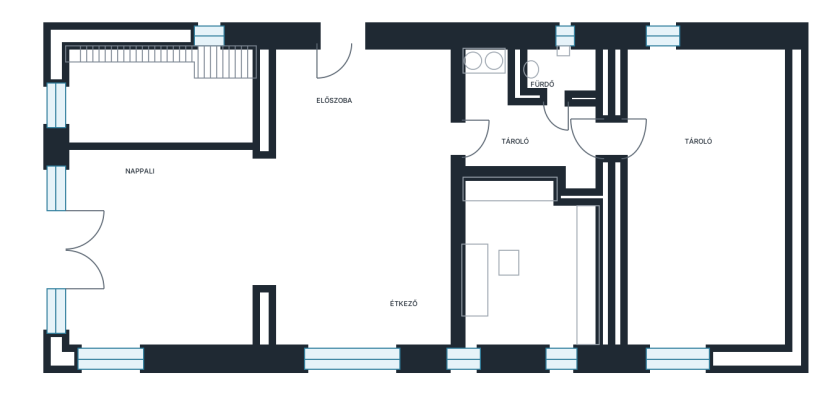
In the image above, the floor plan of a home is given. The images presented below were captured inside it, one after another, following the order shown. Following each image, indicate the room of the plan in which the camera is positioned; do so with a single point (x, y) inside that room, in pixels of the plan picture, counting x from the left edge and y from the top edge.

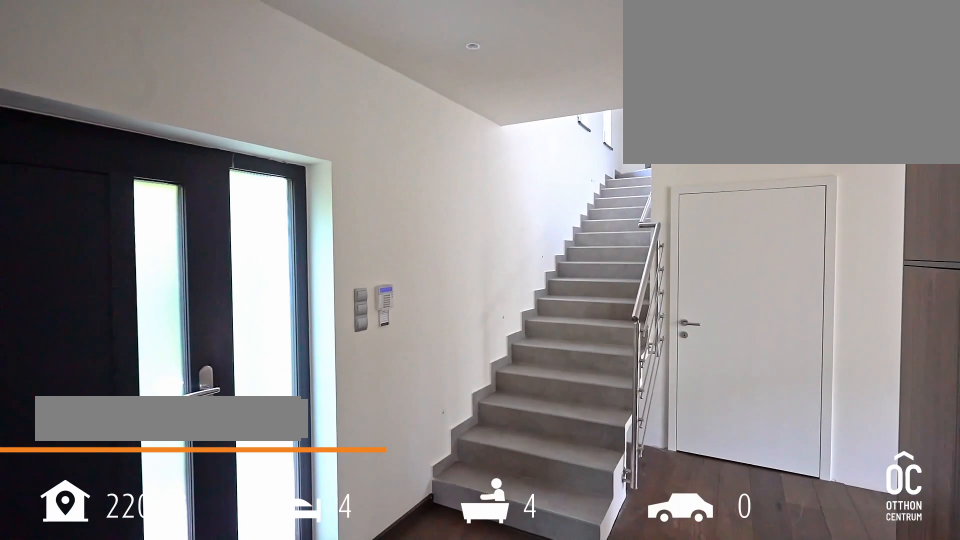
(357, 99)
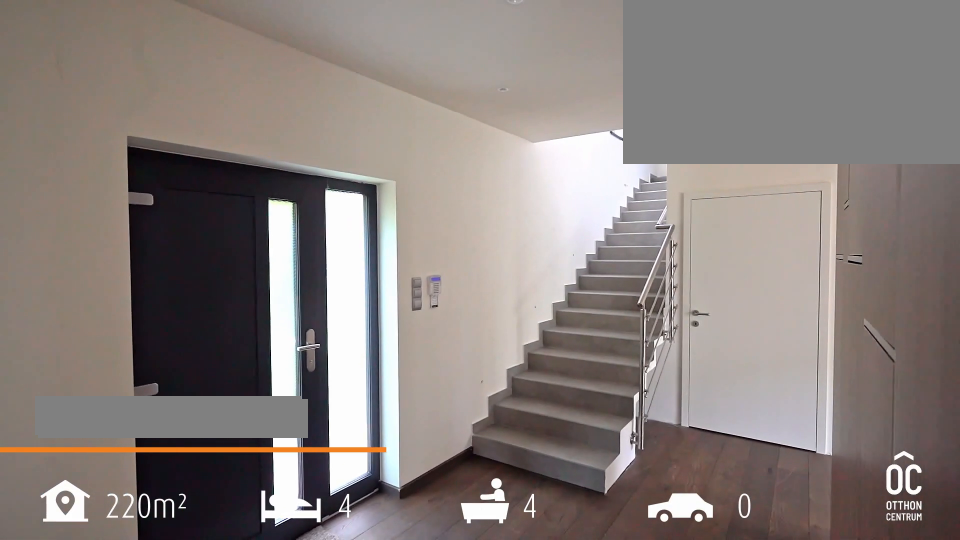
(355, 99)
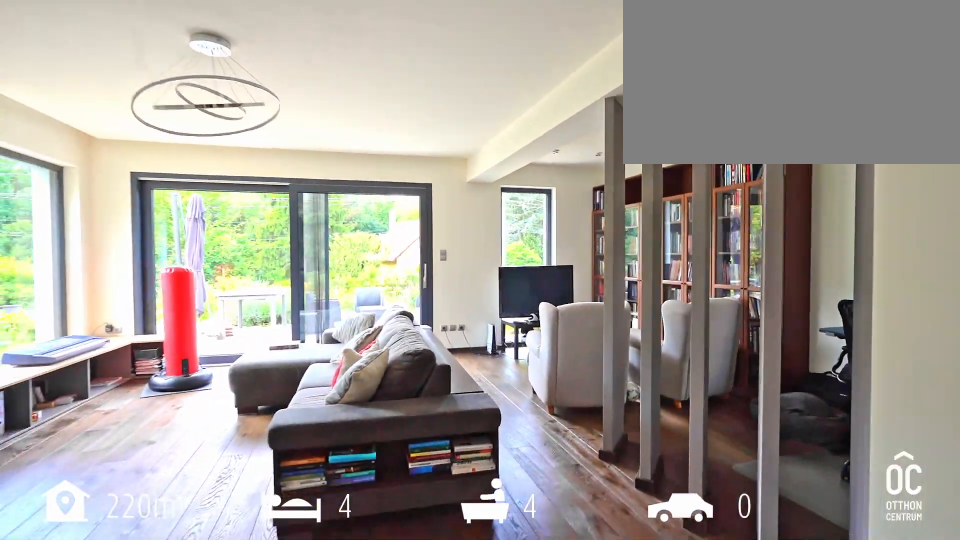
(162, 217)
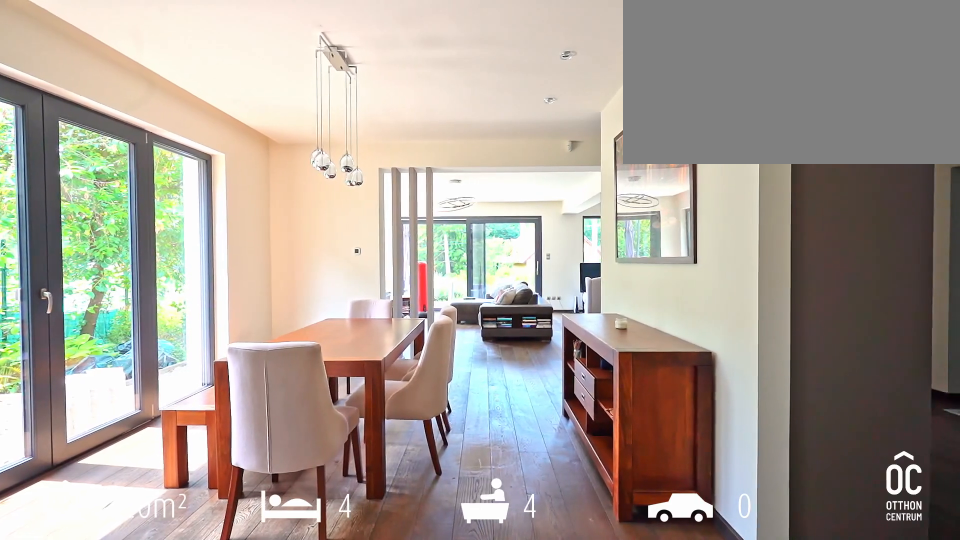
(360, 267)
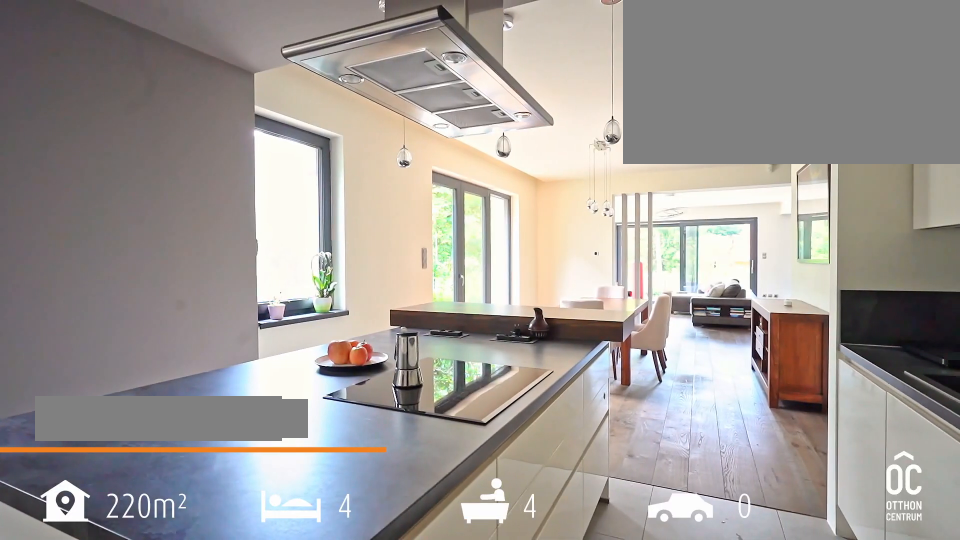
(520, 271)
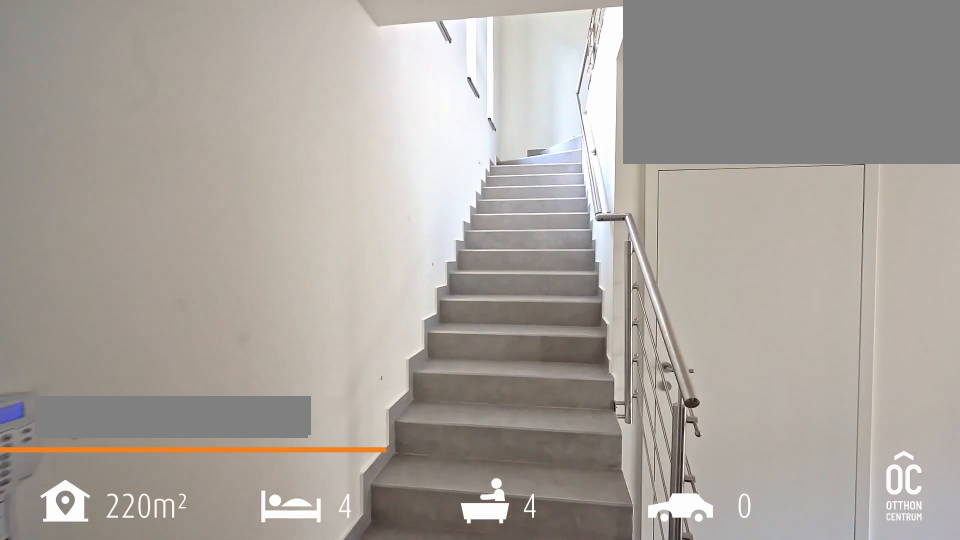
(372, 70)
